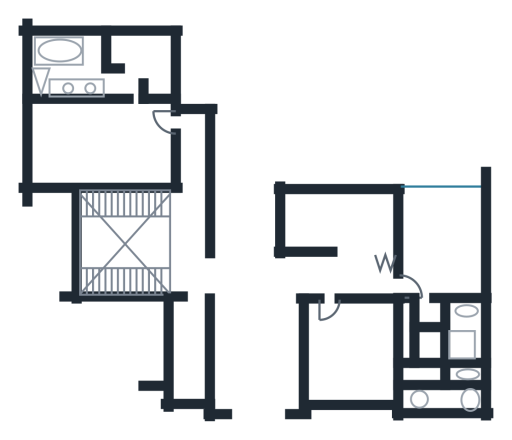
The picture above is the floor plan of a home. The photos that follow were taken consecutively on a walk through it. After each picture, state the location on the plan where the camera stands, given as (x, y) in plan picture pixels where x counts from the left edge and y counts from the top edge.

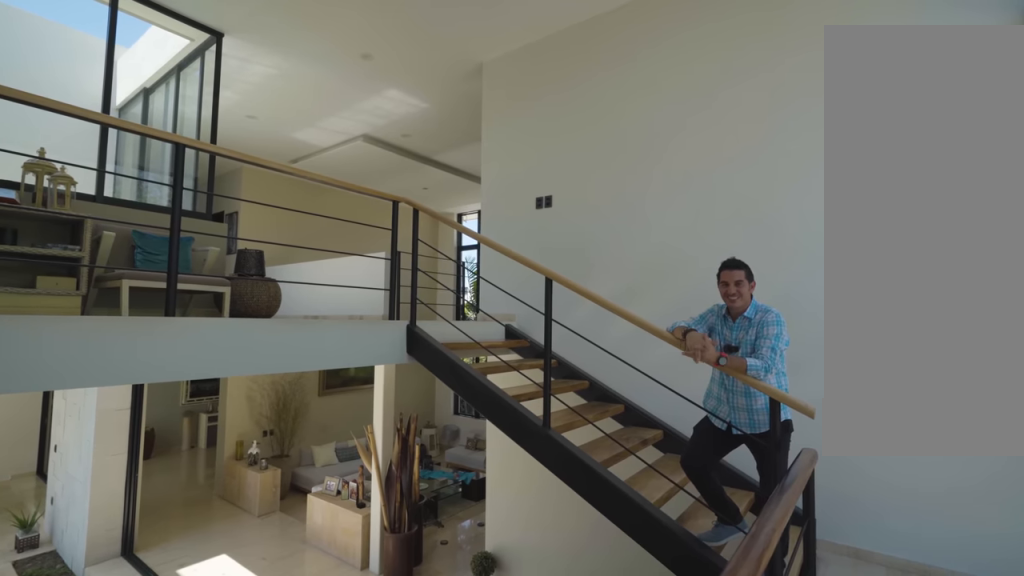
(93, 230)
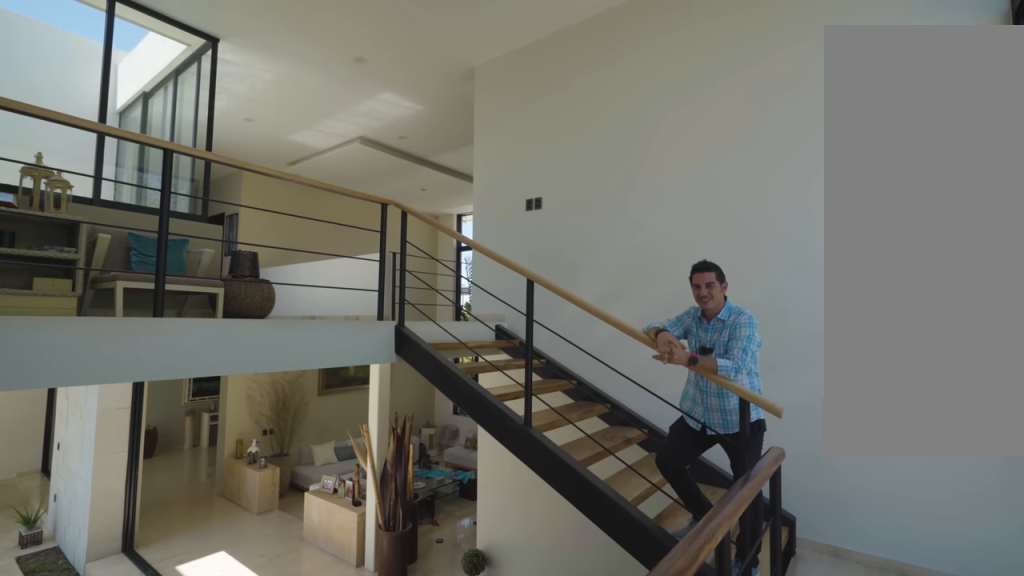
(92, 228)
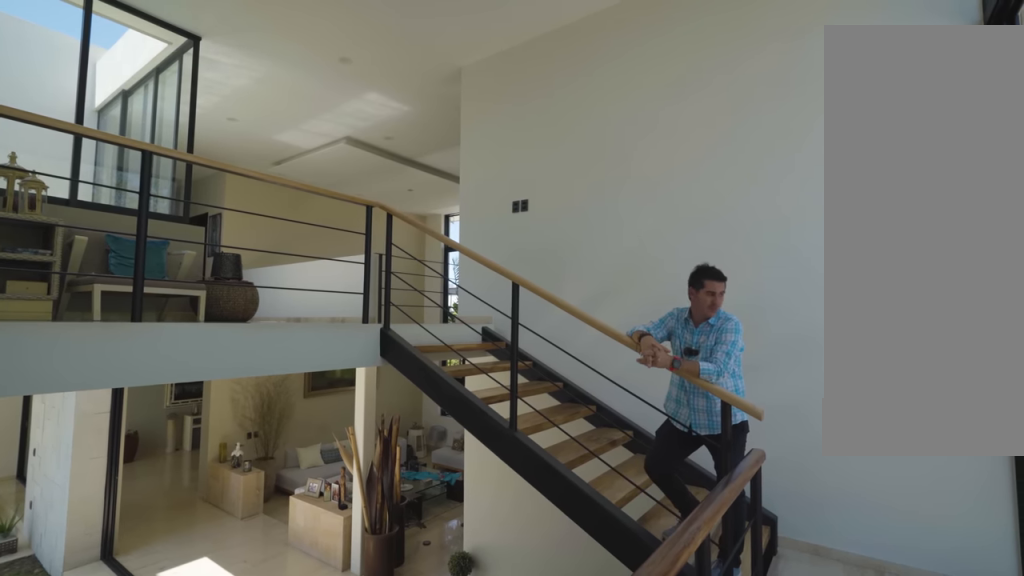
(92, 208)
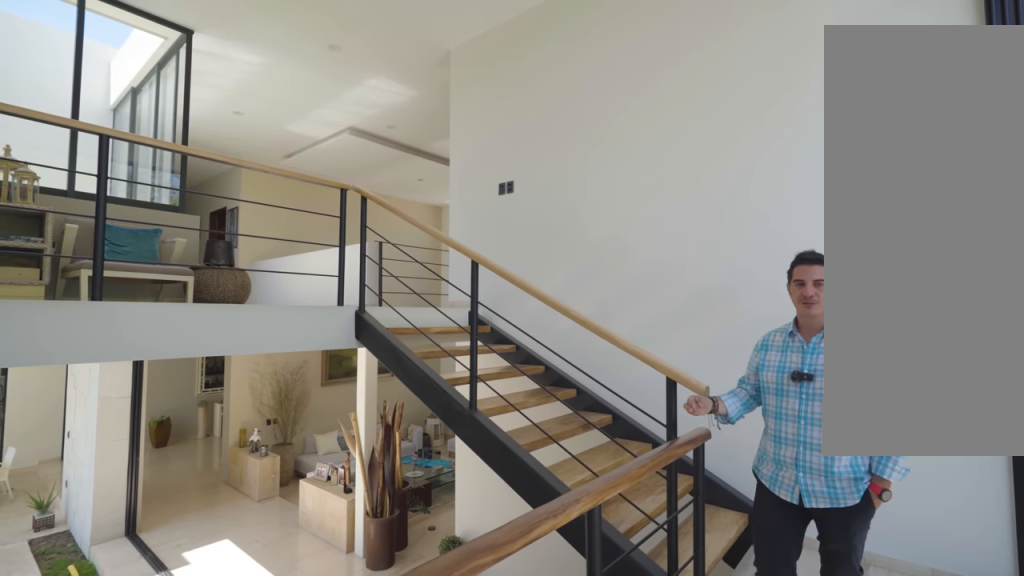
(93, 210)
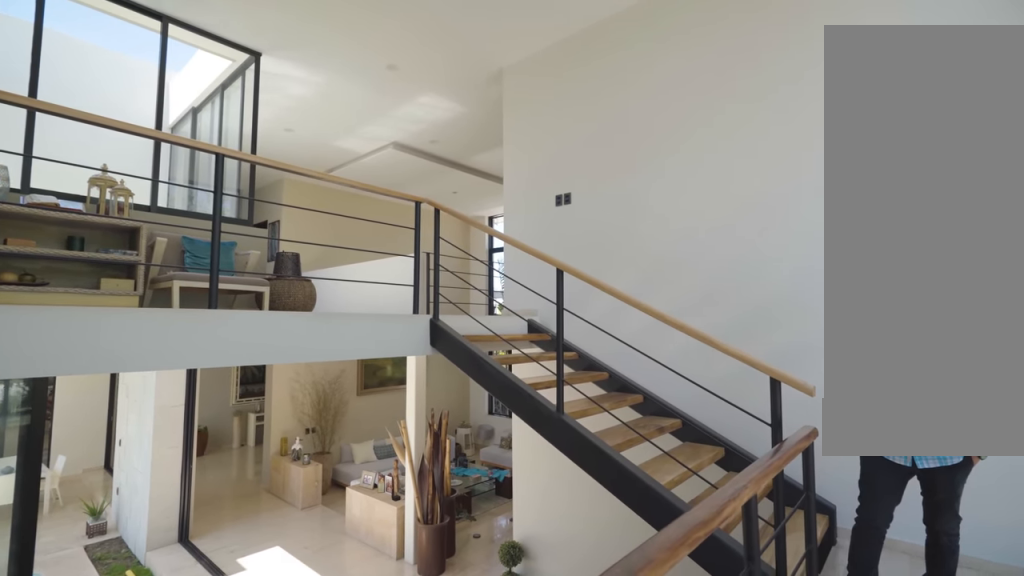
(101, 200)
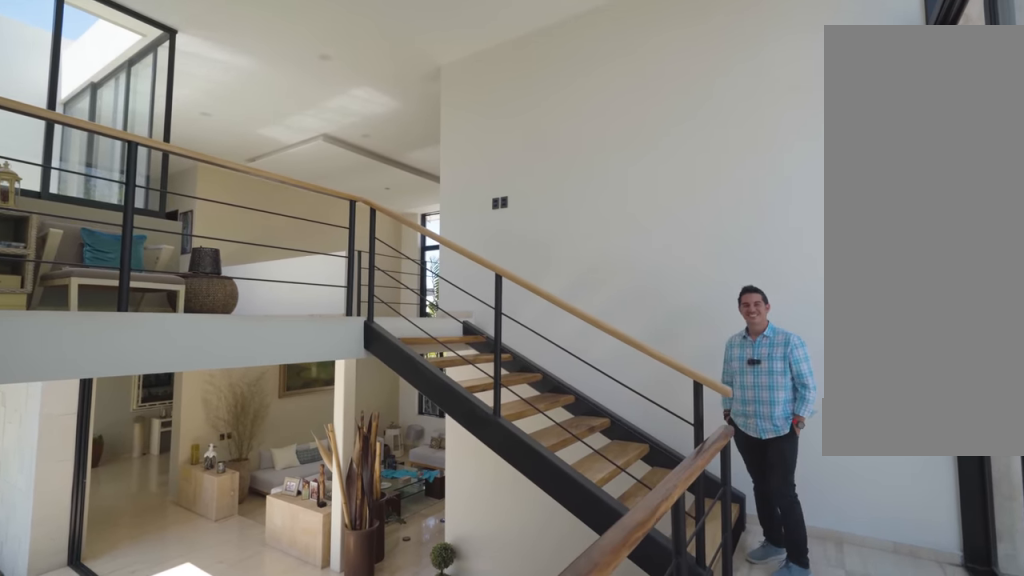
(96, 204)
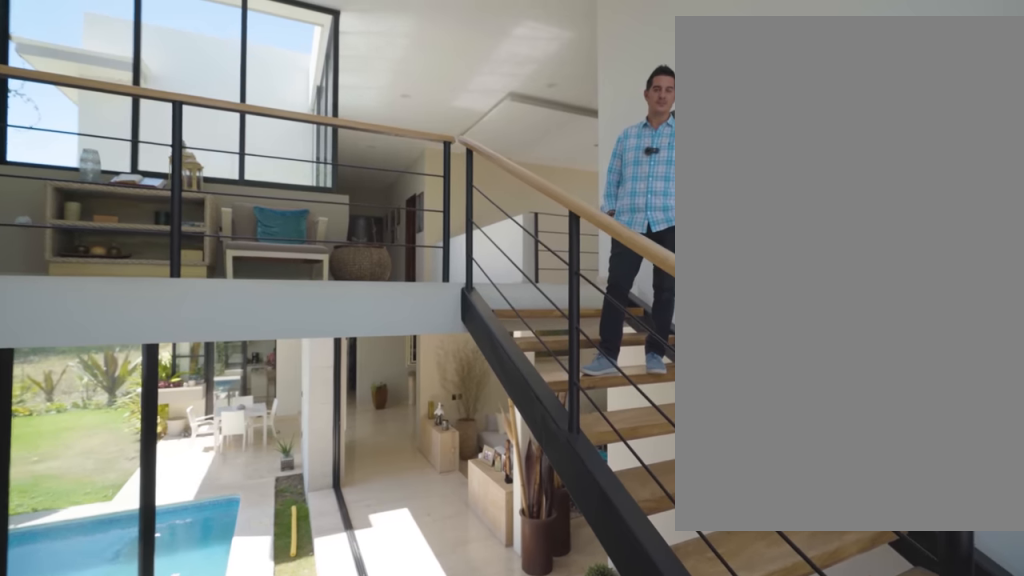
(90, 278)
